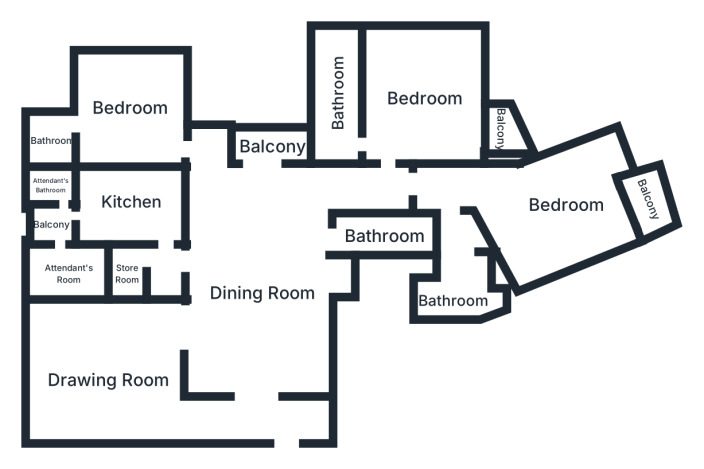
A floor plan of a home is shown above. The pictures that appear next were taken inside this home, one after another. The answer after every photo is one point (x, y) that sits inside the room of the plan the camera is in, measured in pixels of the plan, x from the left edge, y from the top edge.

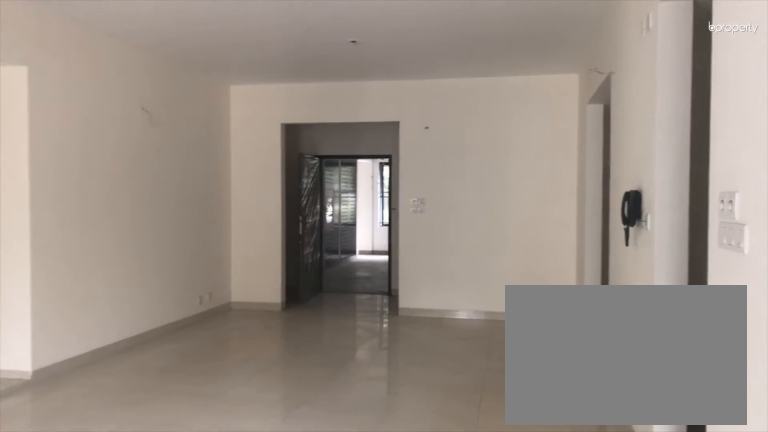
(263, 295)
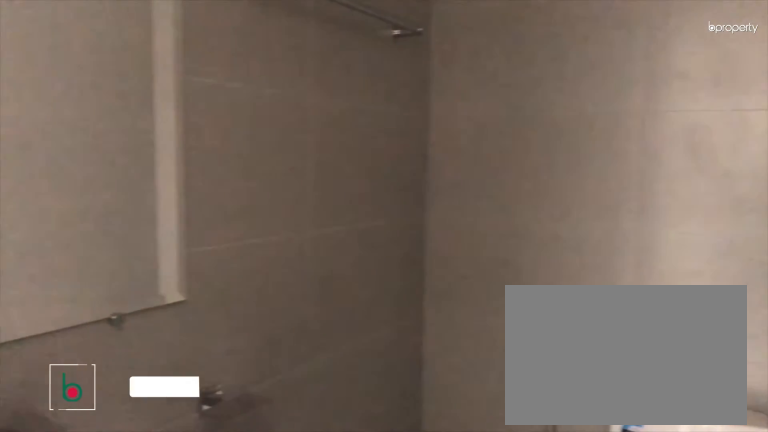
(384, 237)
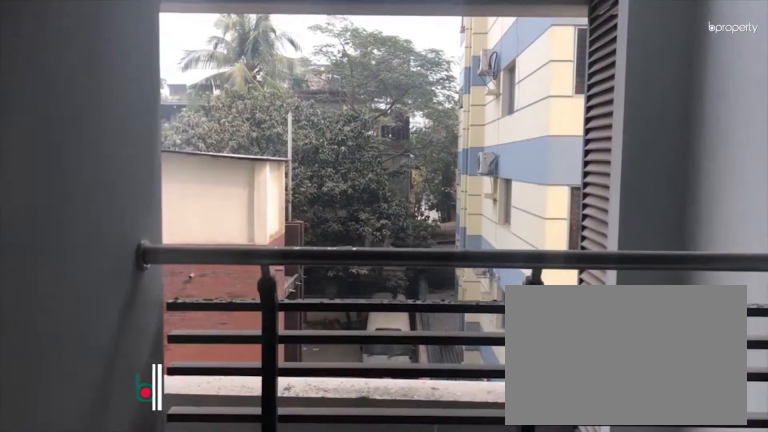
(273, 148)
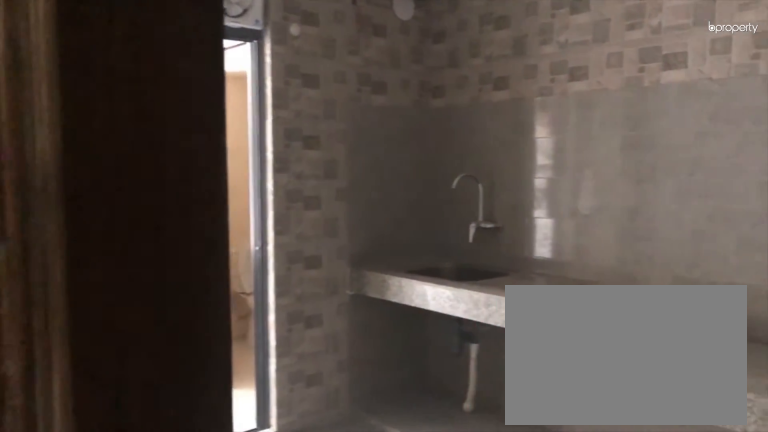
(130, 205)
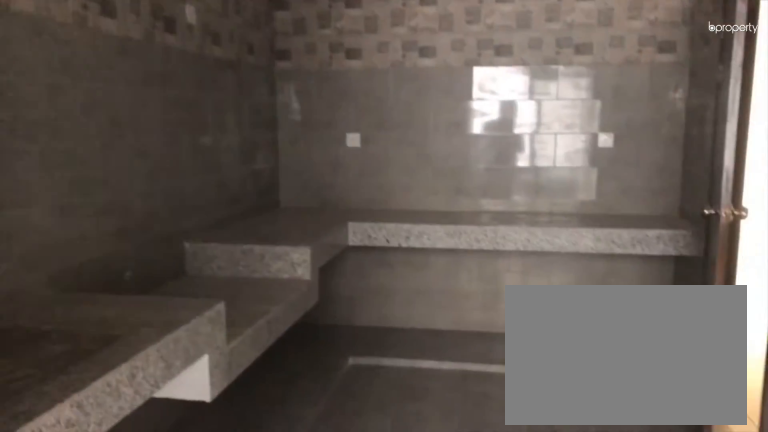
(131, 204)
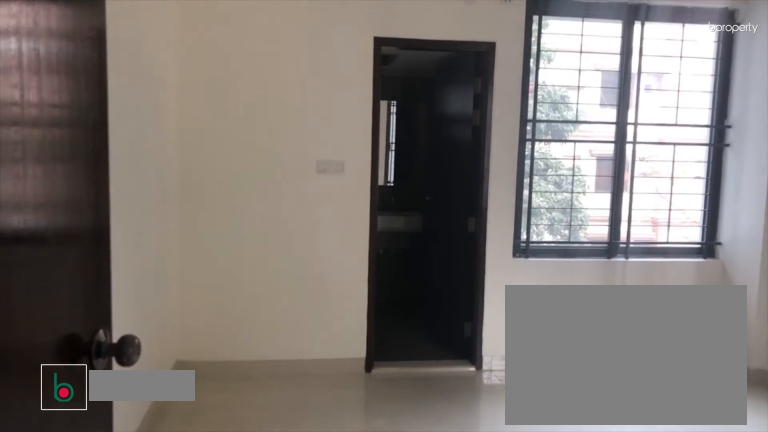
(129, 110)
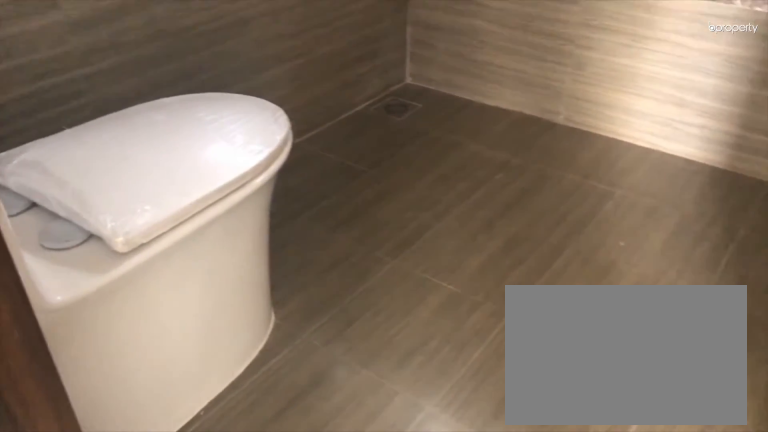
(56, 141)
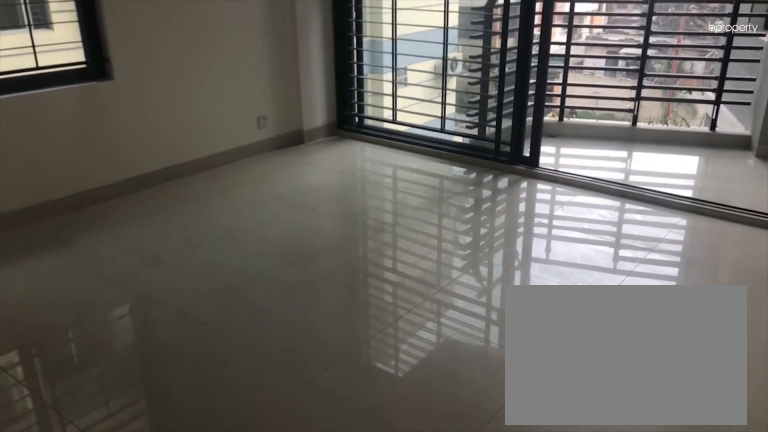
(425, 101)
